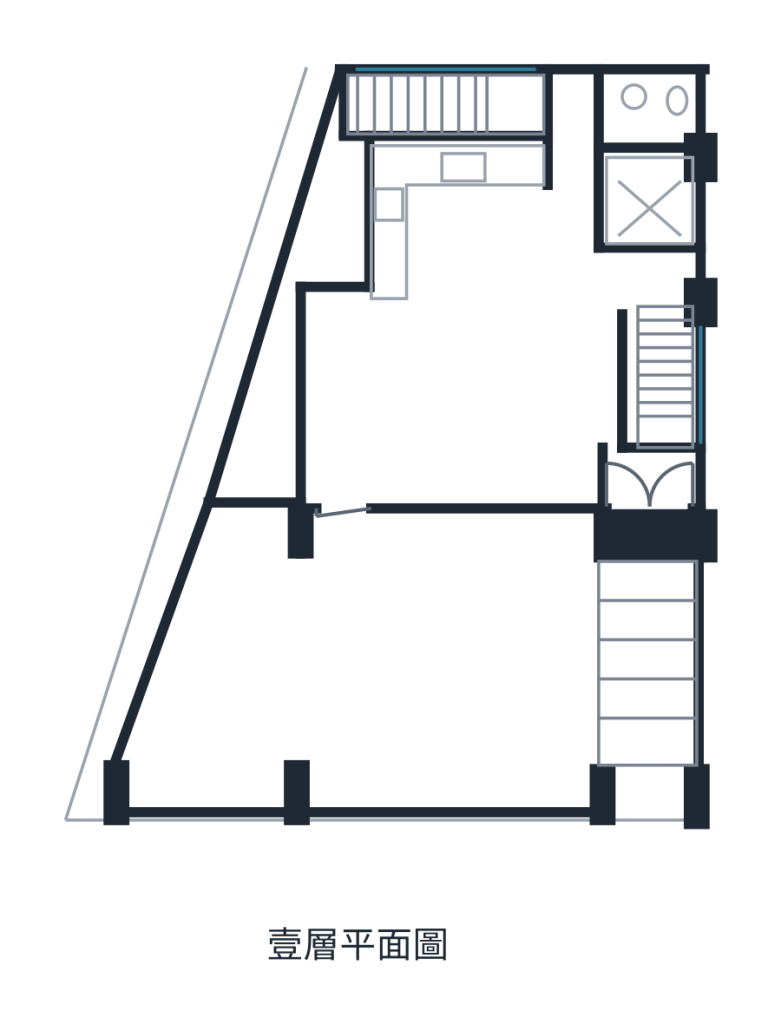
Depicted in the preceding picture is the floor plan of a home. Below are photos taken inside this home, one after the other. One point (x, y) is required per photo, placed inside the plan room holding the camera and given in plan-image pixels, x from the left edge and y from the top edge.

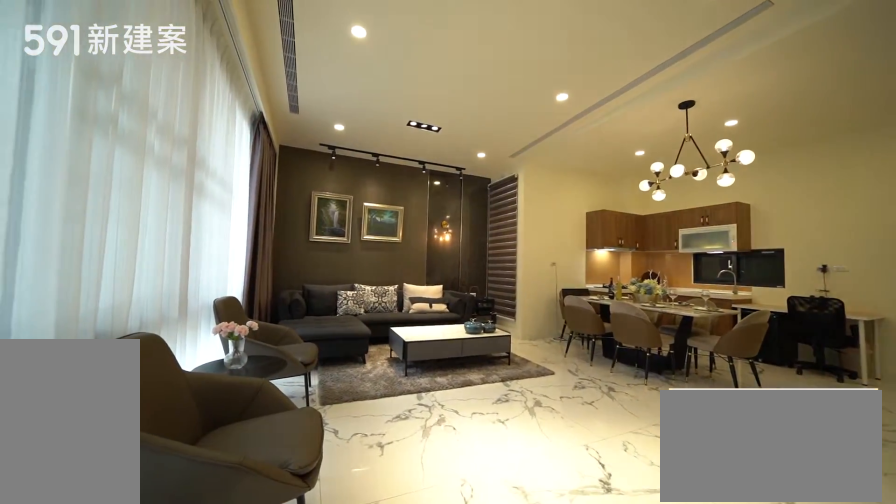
(466, 404)
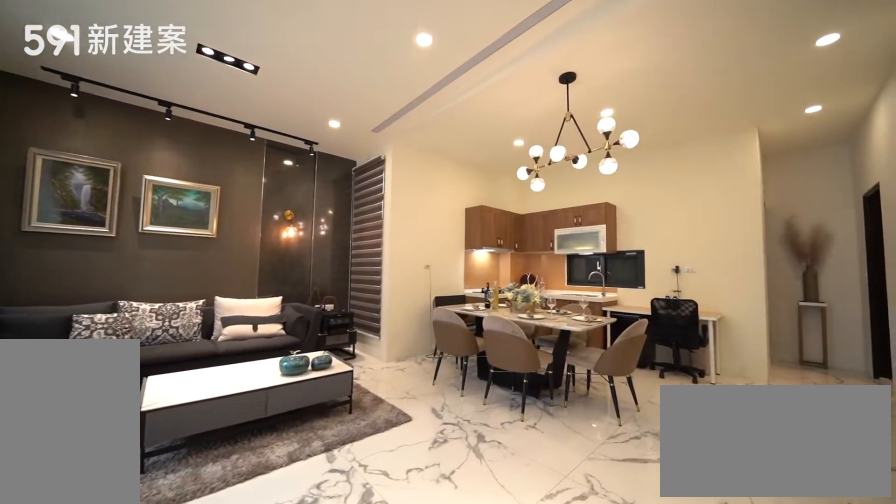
(466, 404)
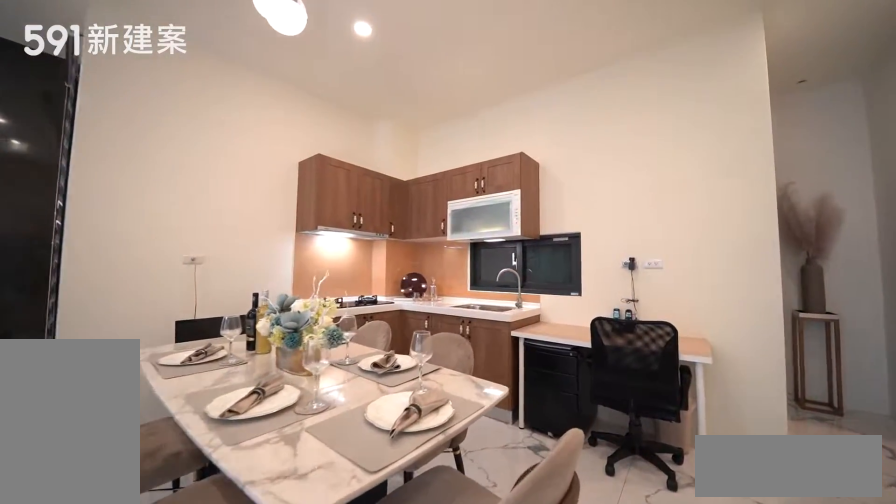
(461, 185)
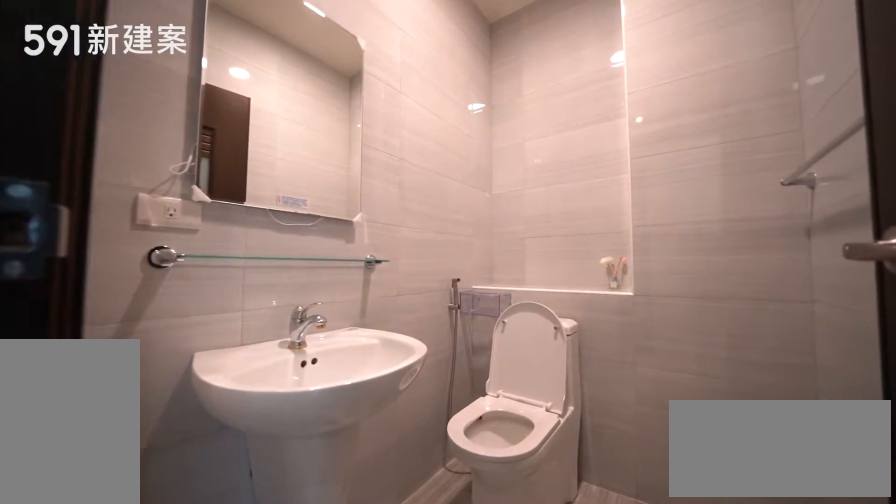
(655, 111)
